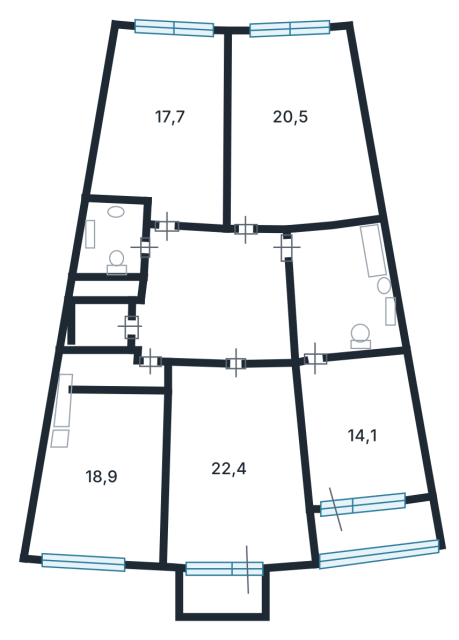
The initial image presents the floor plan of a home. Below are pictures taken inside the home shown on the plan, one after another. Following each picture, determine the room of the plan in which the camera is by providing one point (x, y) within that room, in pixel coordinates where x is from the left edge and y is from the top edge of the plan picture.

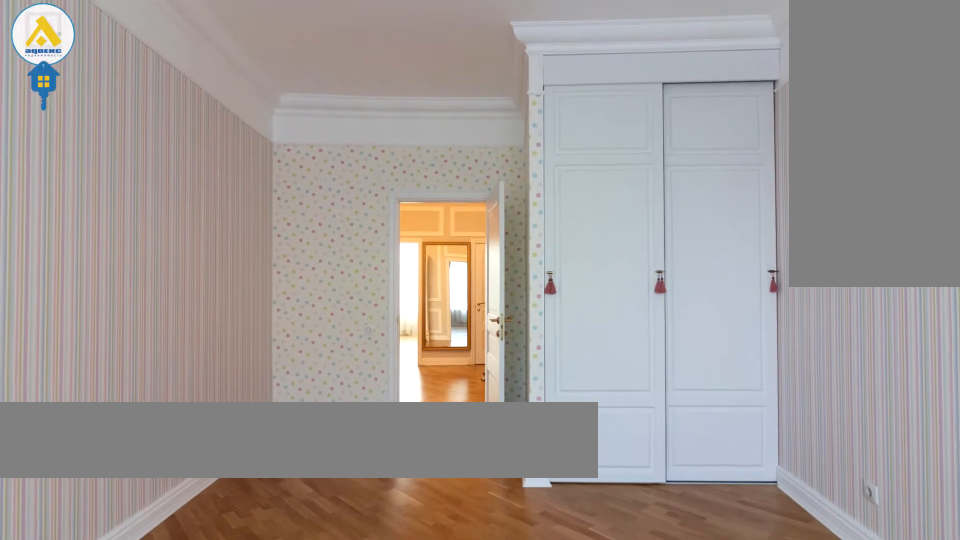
(170, 122)
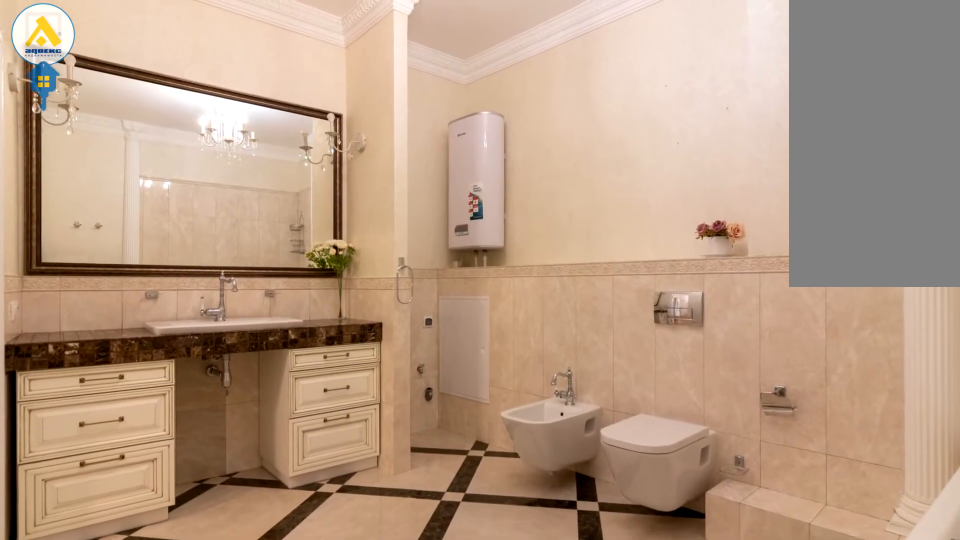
(338, 291)
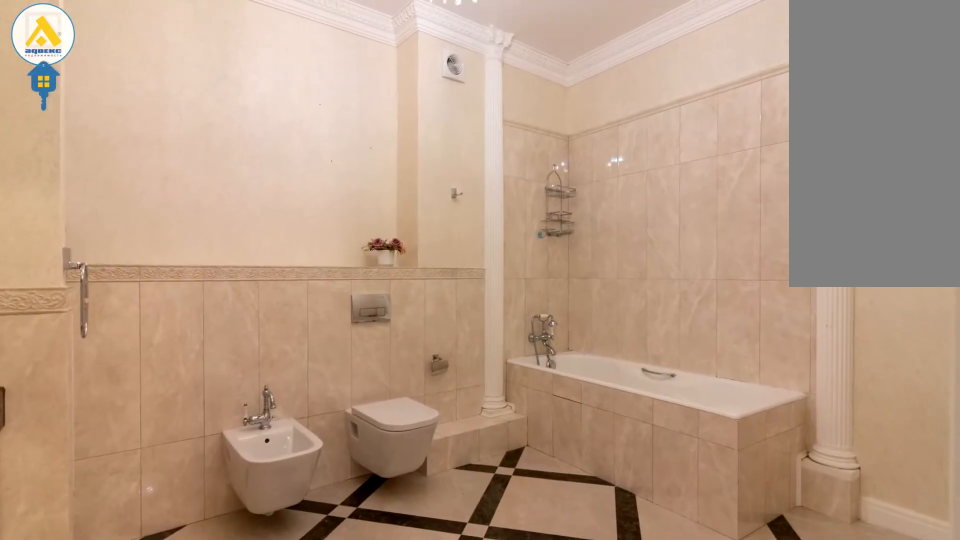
(338, 291)
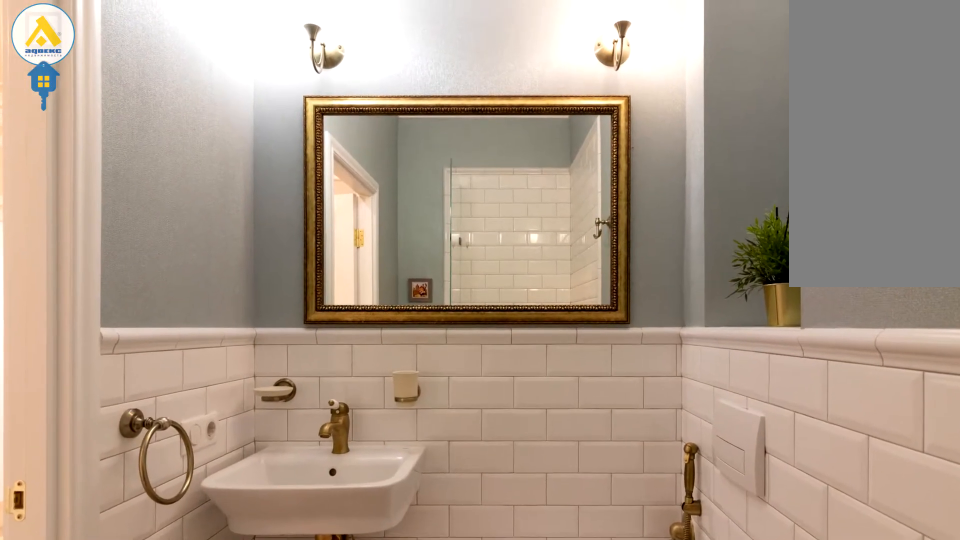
(119, 245)
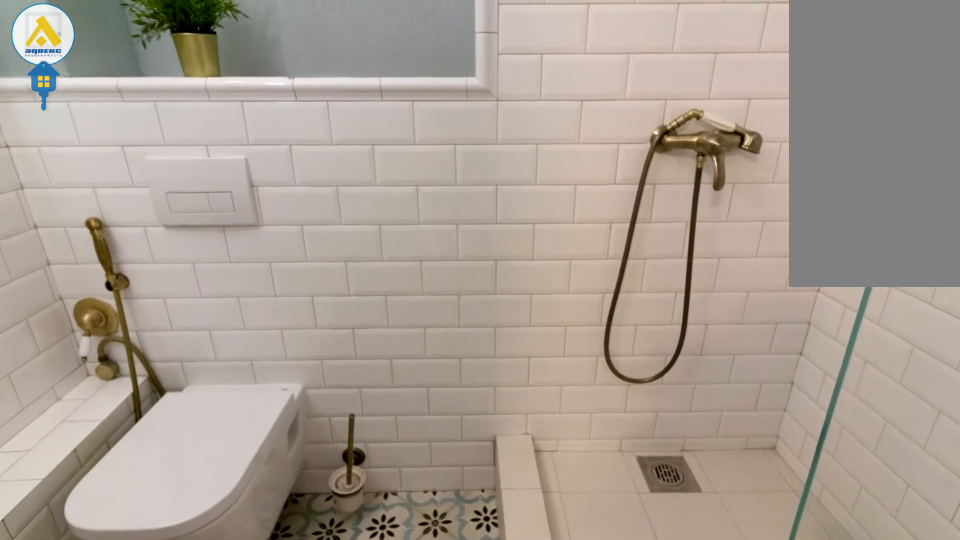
(119, 245)
